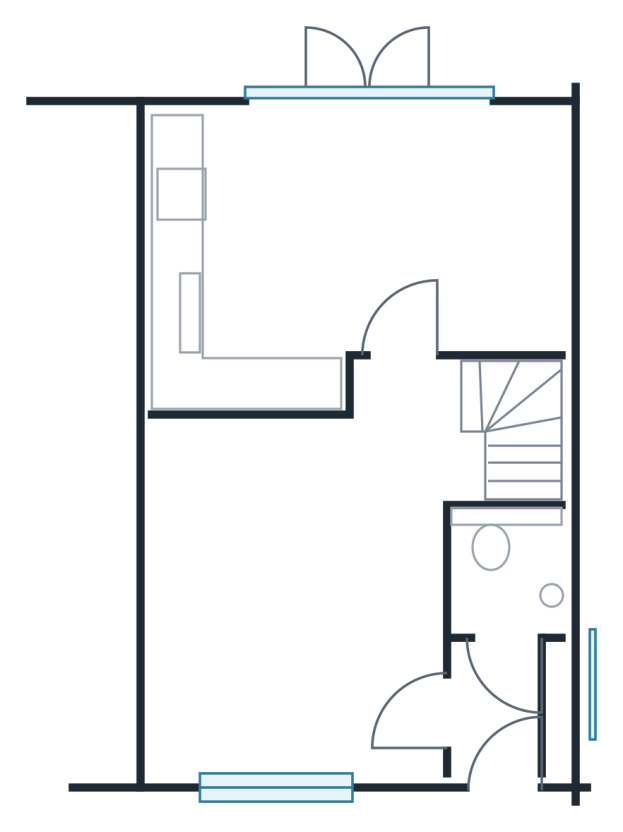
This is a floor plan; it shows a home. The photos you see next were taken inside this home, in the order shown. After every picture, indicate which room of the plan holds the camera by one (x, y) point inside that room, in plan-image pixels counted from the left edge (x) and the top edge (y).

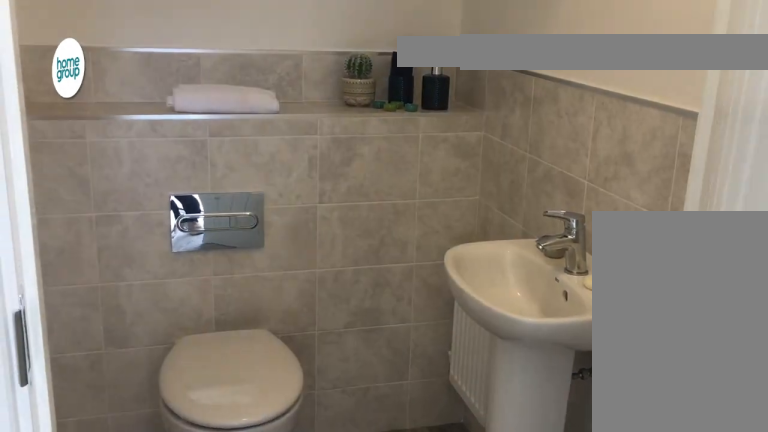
(507, 571)
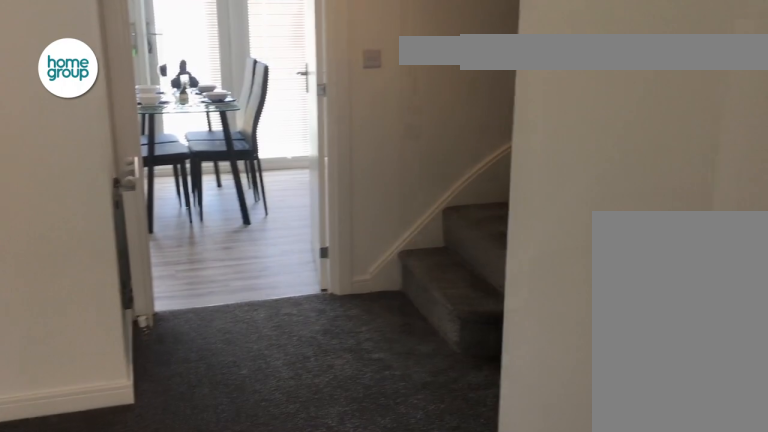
(298, 579)
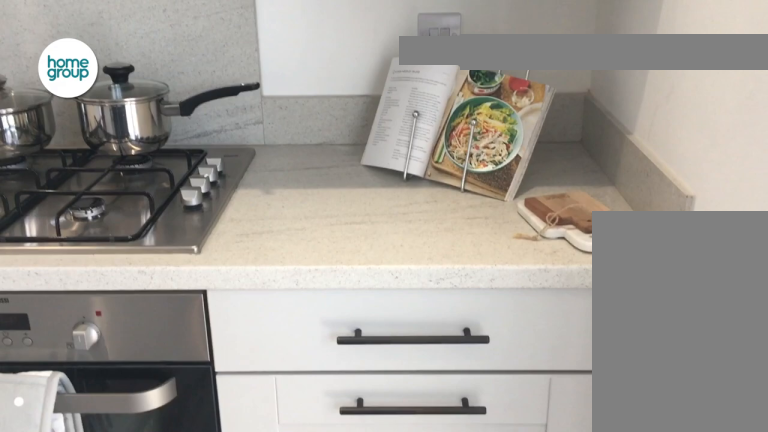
(358, 244)
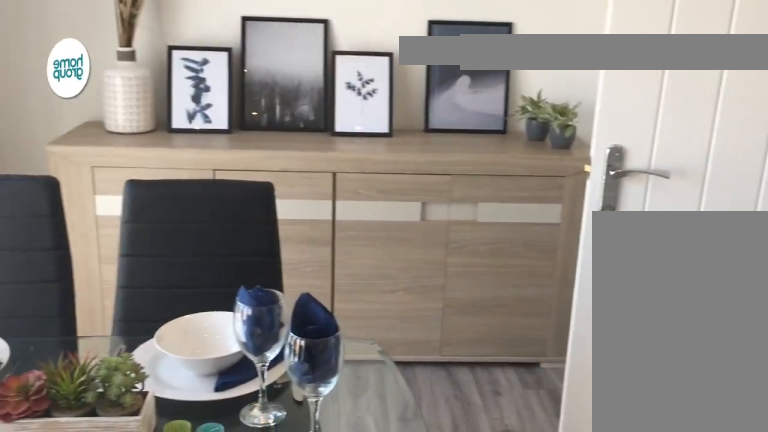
(358, 244)
